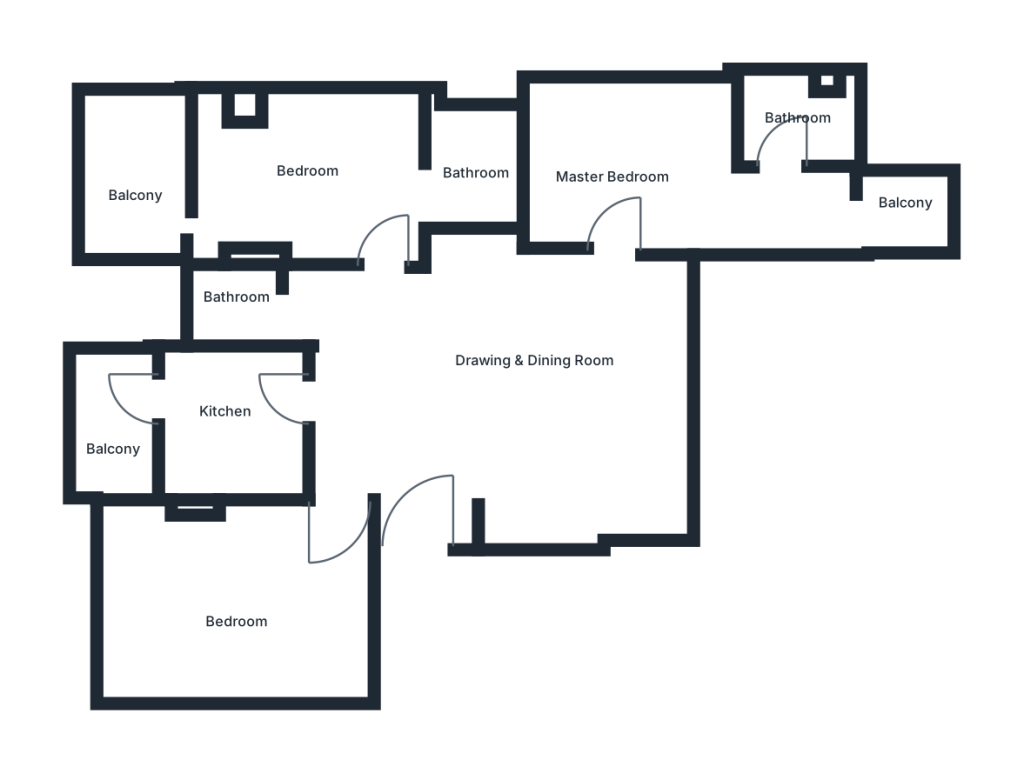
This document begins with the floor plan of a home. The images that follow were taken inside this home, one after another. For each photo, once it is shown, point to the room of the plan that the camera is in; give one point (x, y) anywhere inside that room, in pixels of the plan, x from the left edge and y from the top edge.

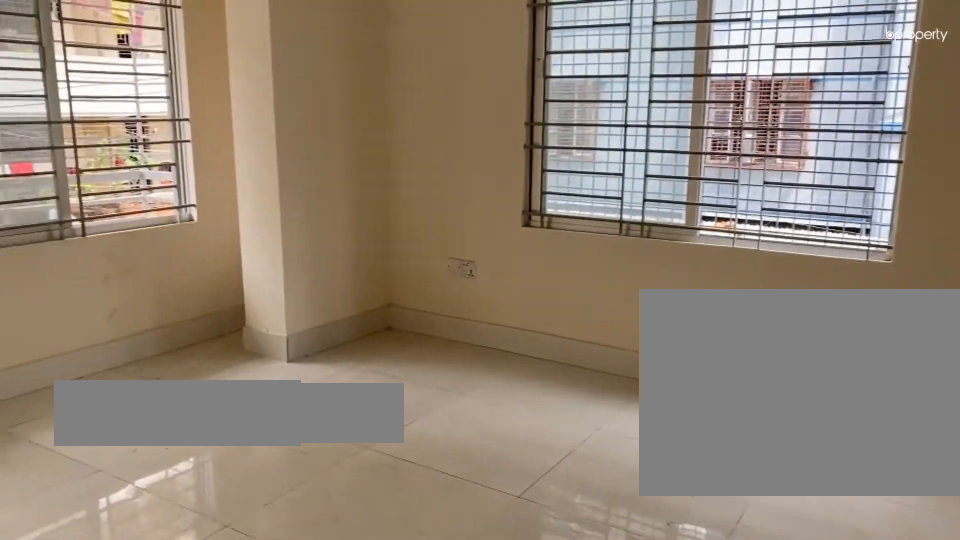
(314, 200)
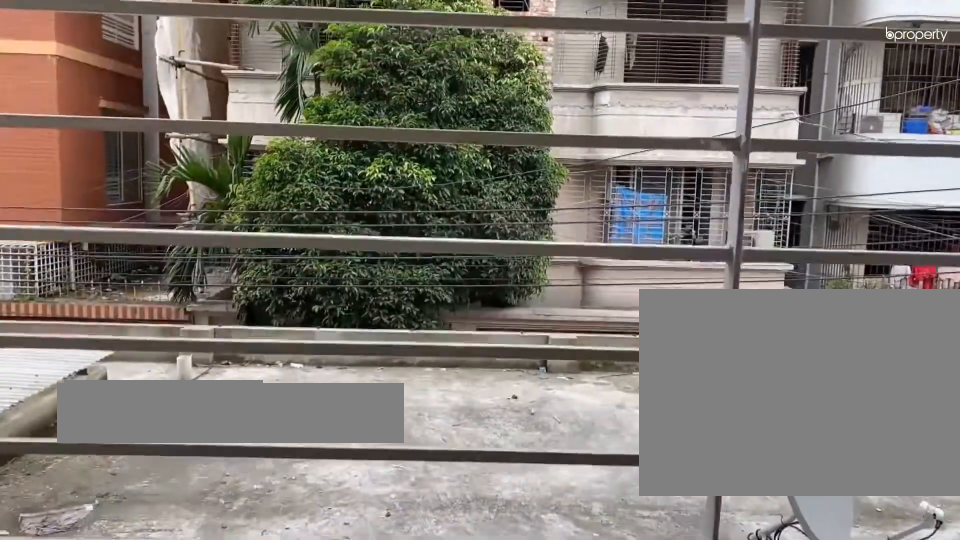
(131, 190)
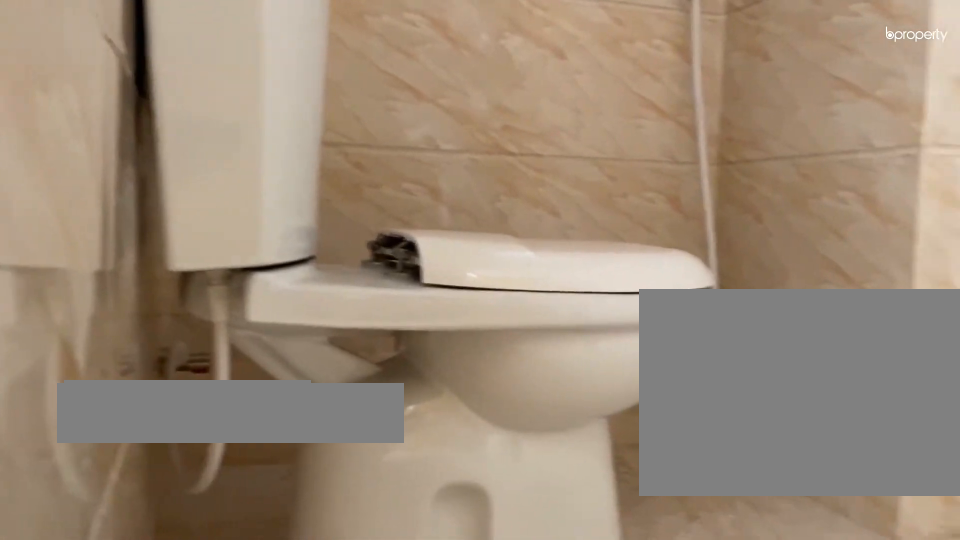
(462, 170)
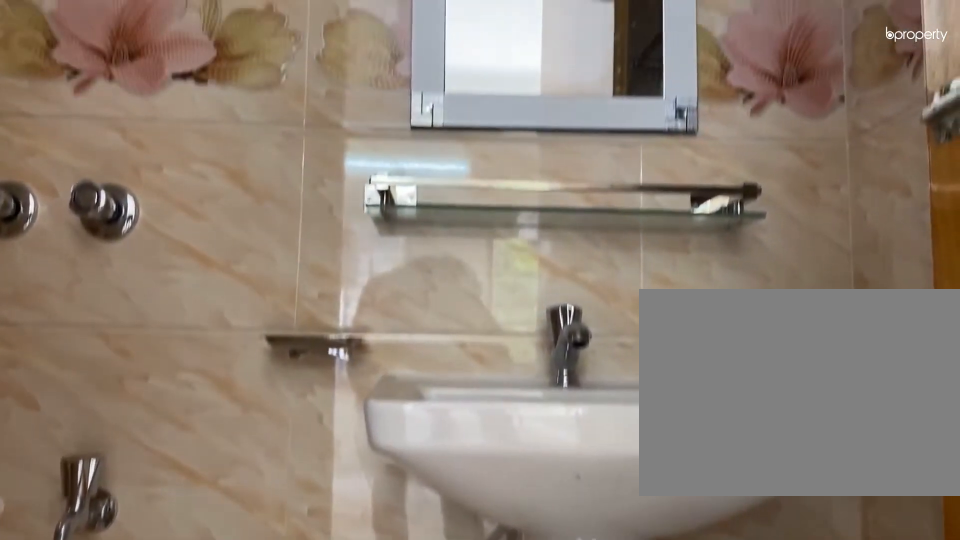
(462, 170)
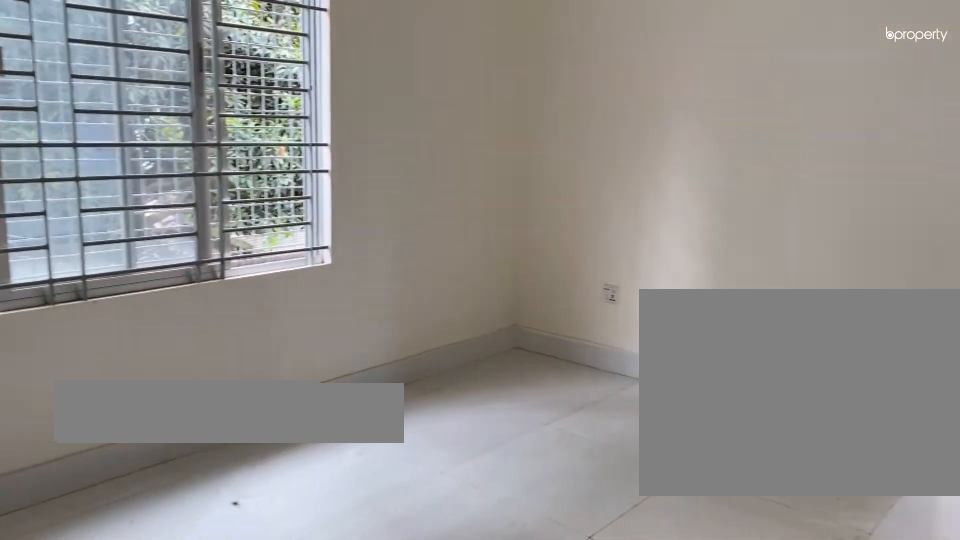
(624, 180)
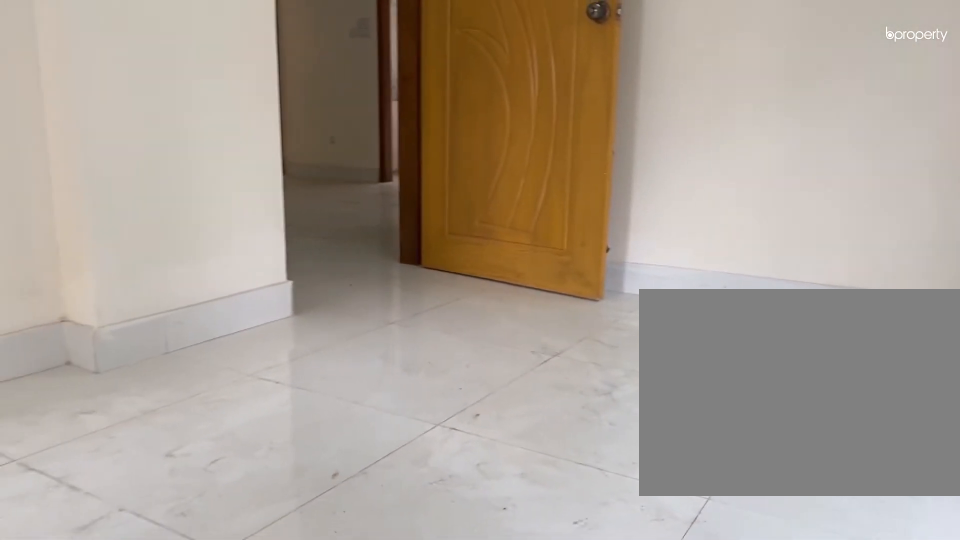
(624, 180)
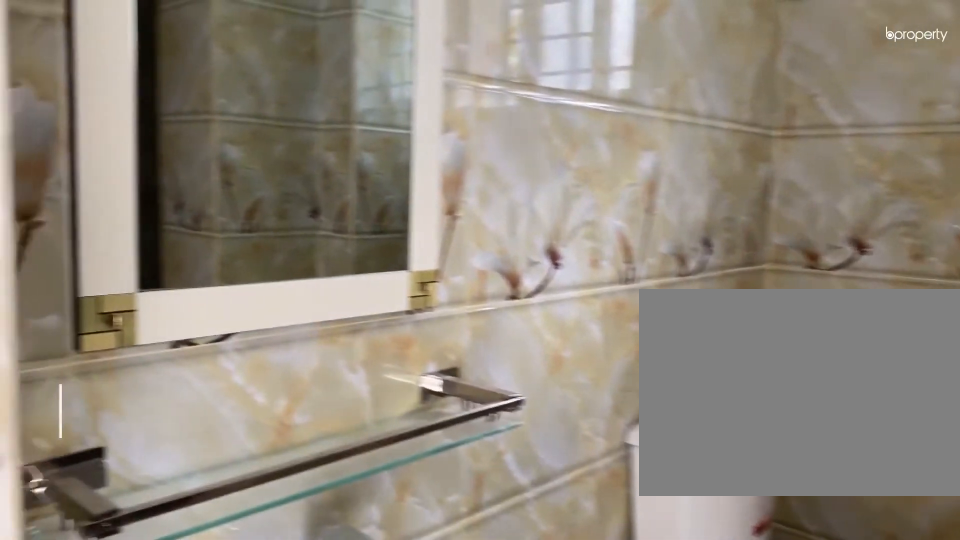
(802, 126)
